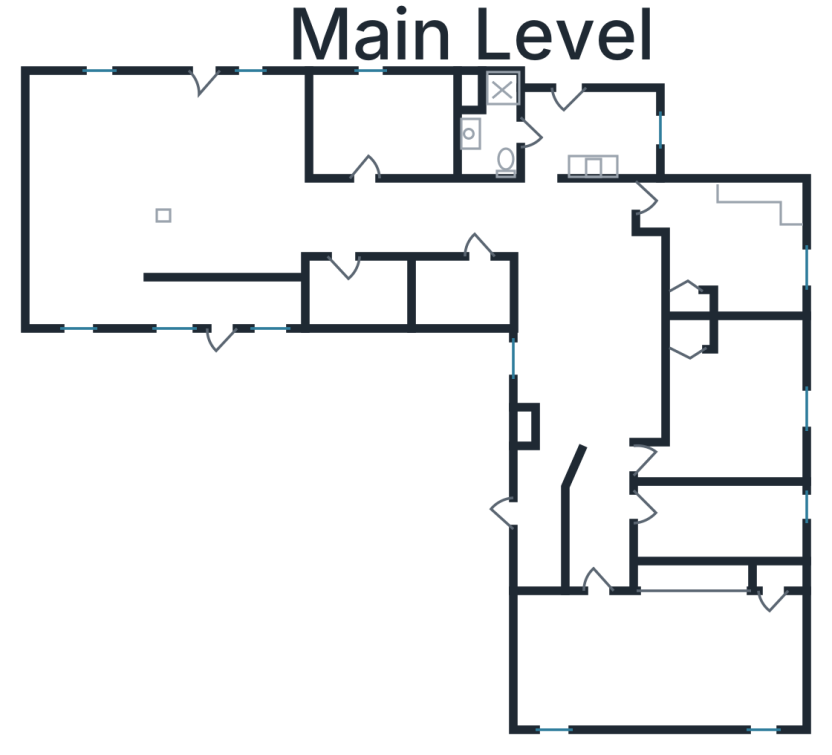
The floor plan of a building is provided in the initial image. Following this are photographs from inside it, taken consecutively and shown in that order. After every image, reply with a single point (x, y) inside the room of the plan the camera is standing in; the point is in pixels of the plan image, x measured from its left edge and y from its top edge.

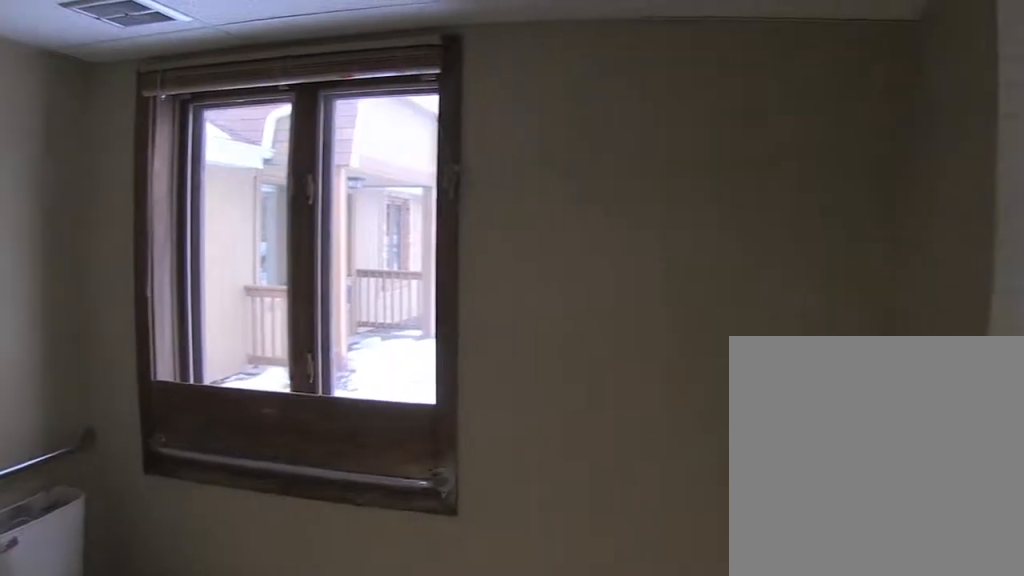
(360, 293)
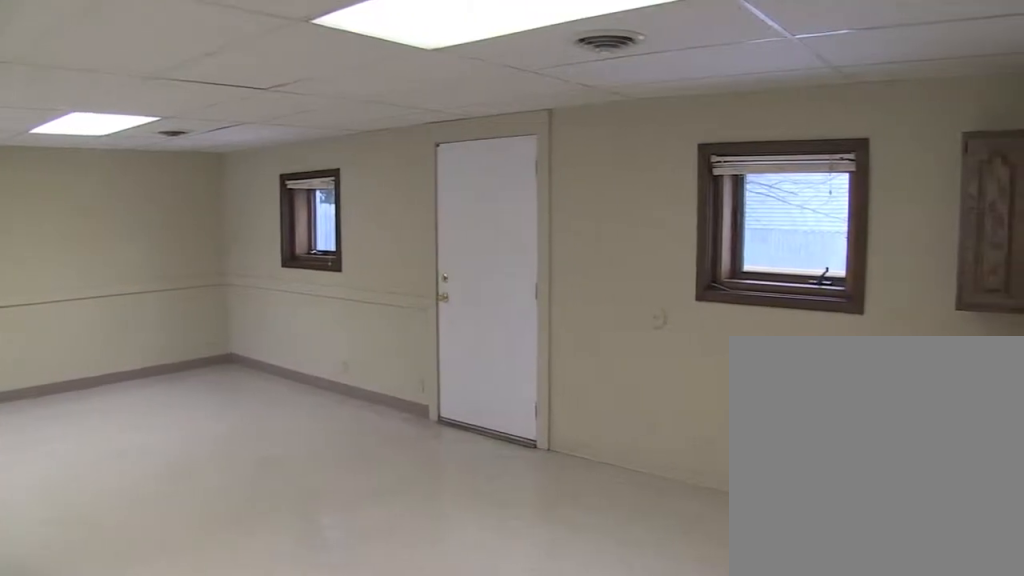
(159, 186)
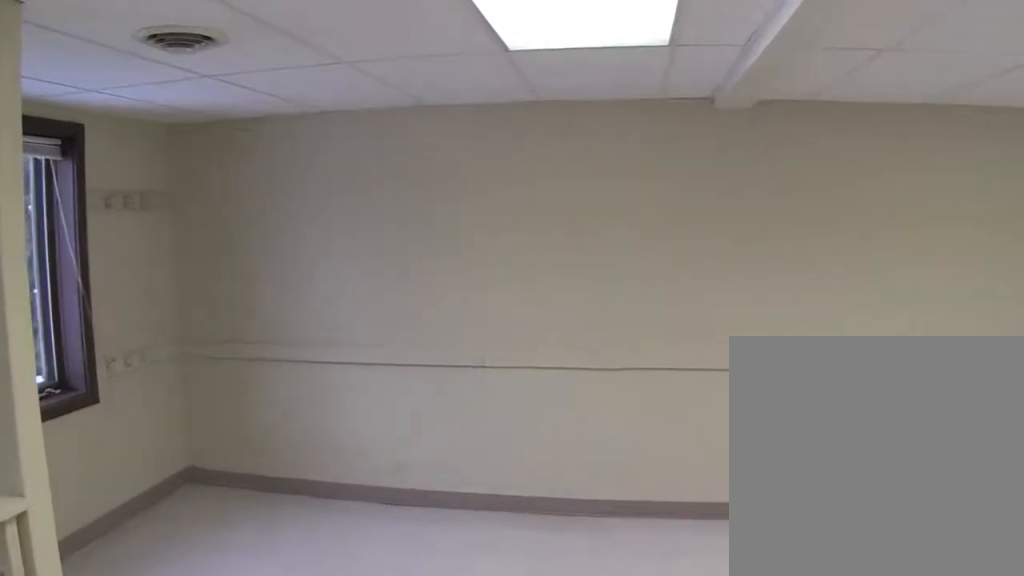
(159, 186)
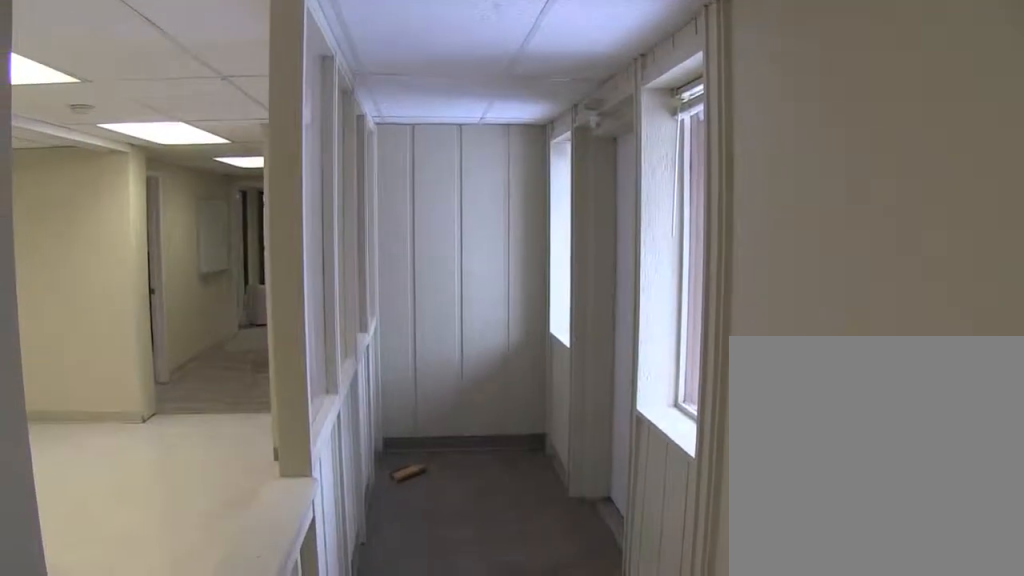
(225, 304)
